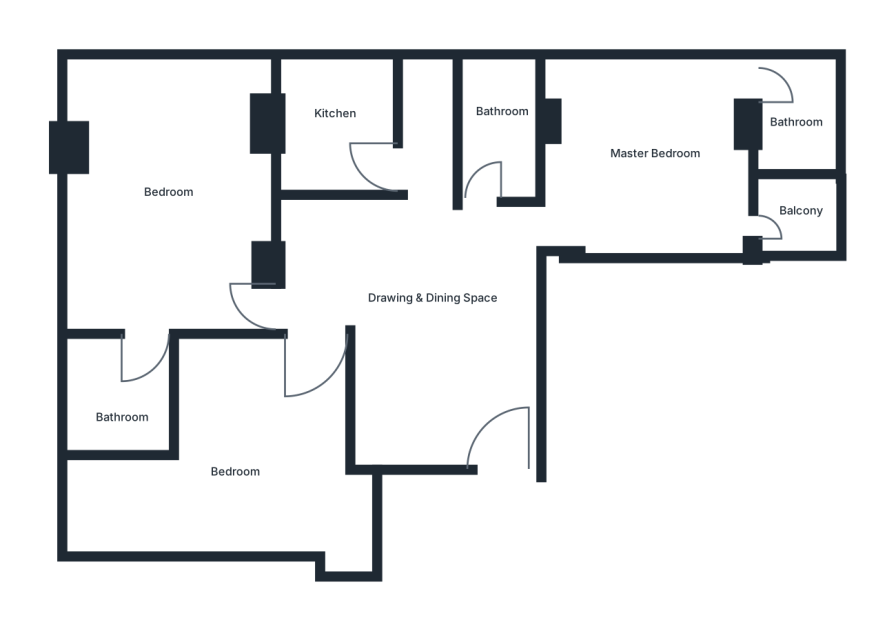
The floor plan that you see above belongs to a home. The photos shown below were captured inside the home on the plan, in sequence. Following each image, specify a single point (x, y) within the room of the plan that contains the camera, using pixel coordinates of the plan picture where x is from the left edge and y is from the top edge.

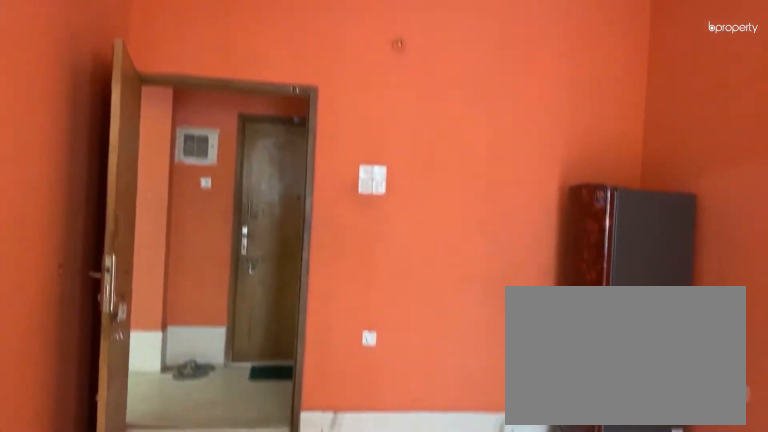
(440, 318)
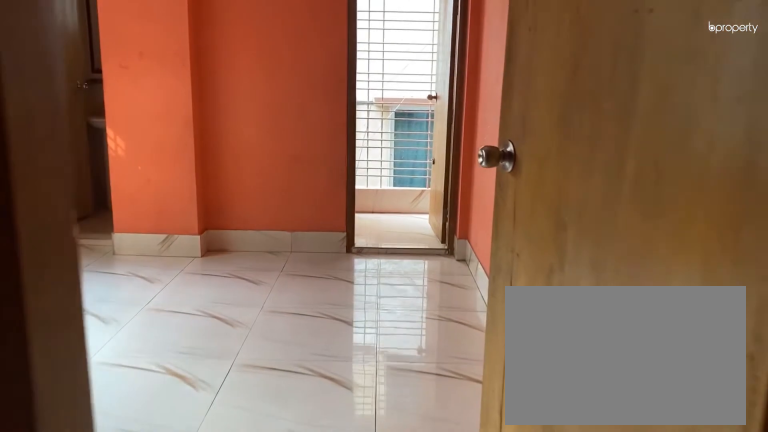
(579, 204)
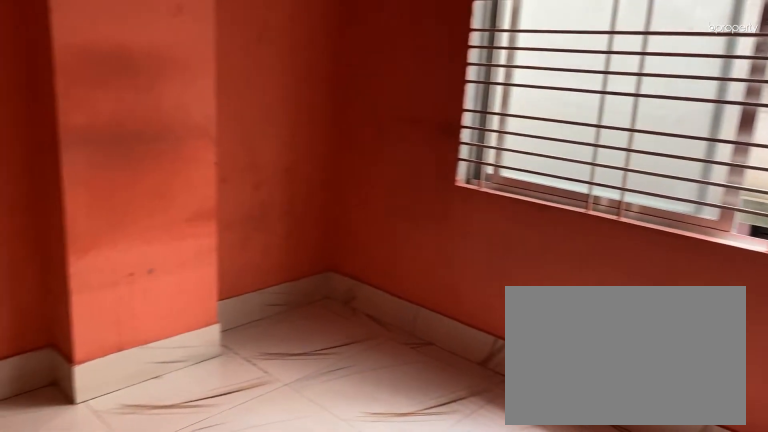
(672, 168)
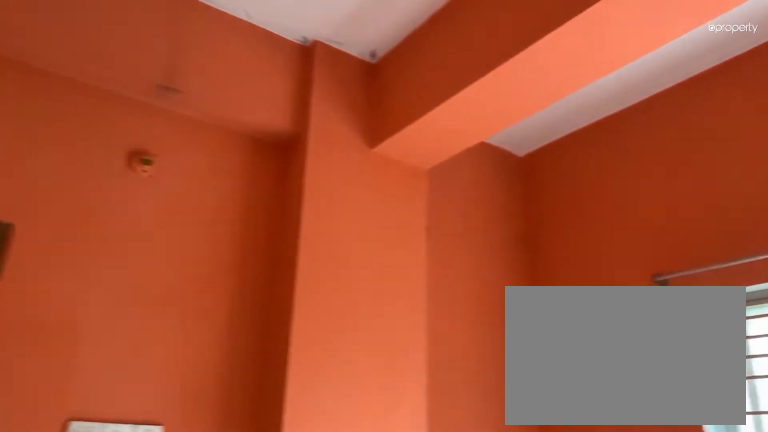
(672, 168)
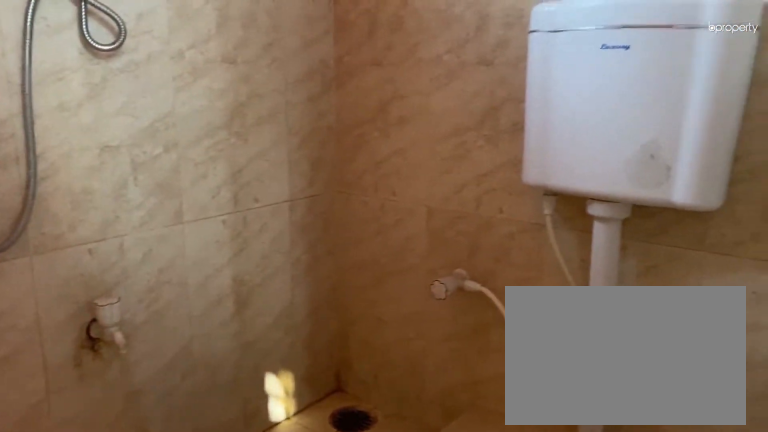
(791, 131)
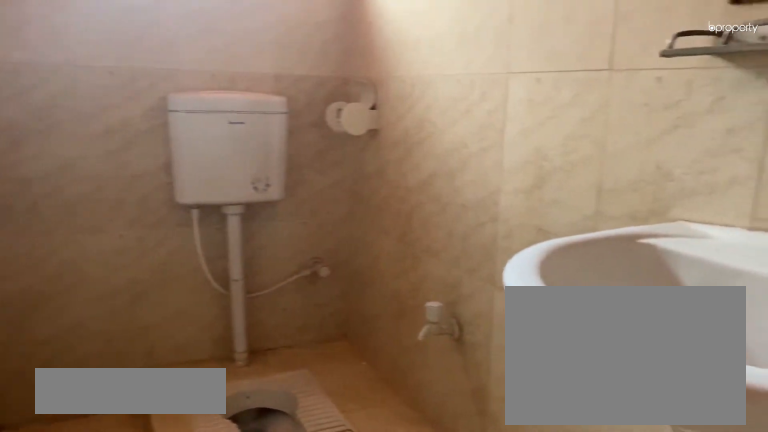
(496, 124)
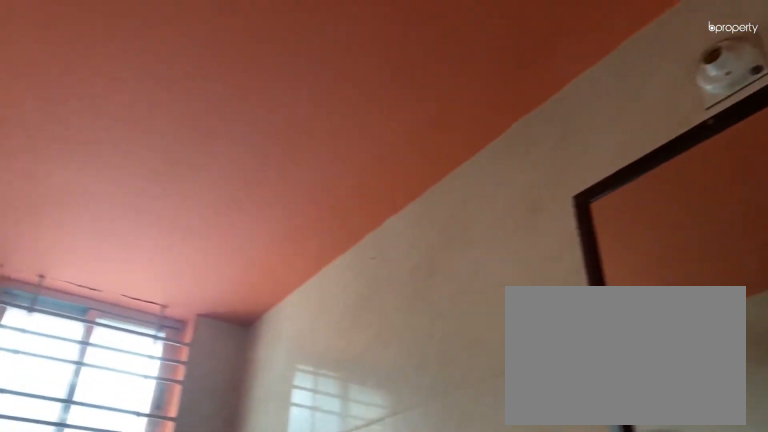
(496, 124)
